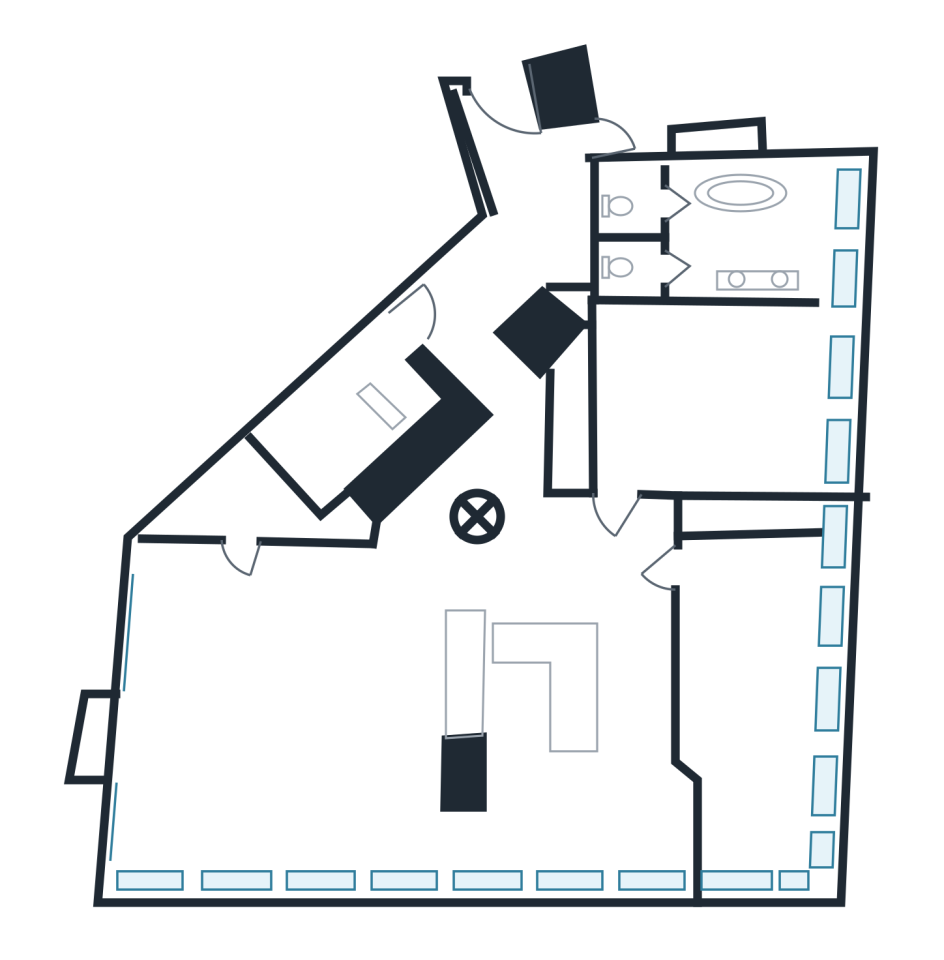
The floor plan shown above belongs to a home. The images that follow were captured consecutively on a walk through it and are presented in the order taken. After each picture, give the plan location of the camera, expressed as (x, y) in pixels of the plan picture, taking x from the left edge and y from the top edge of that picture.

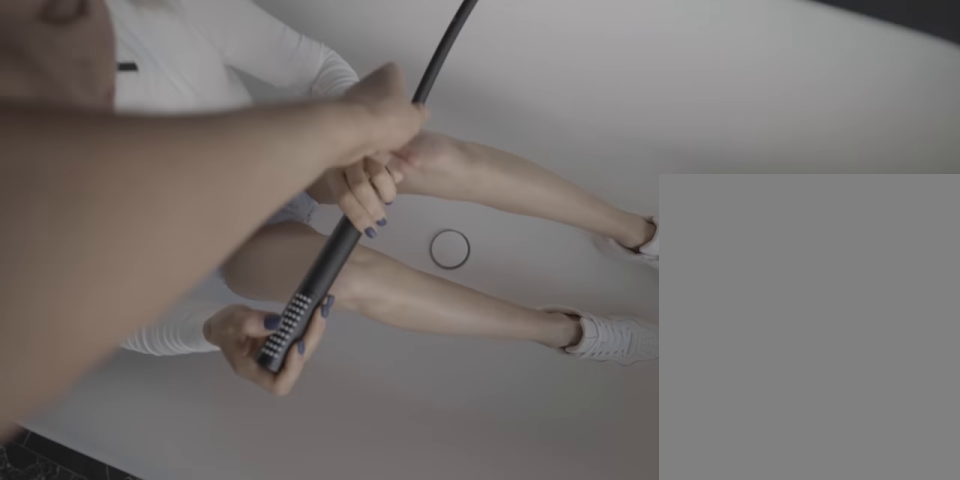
(741, 213)
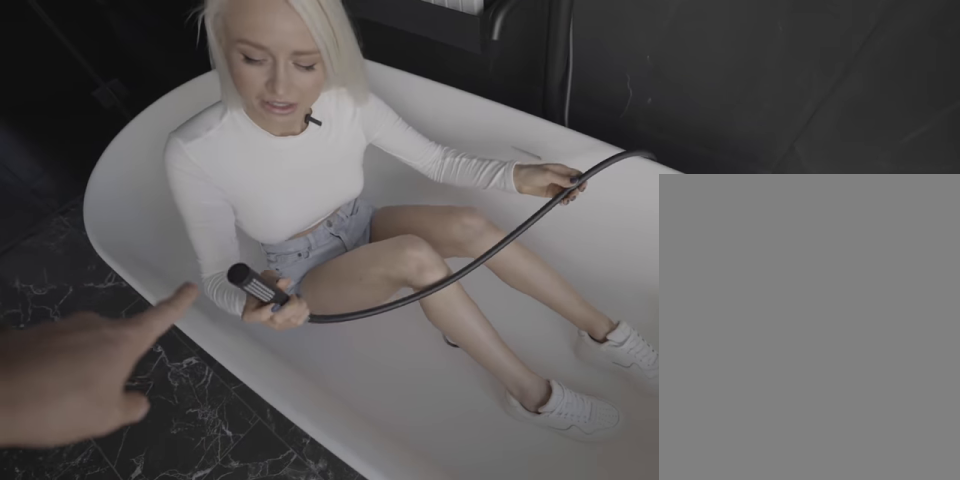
(745, 213)
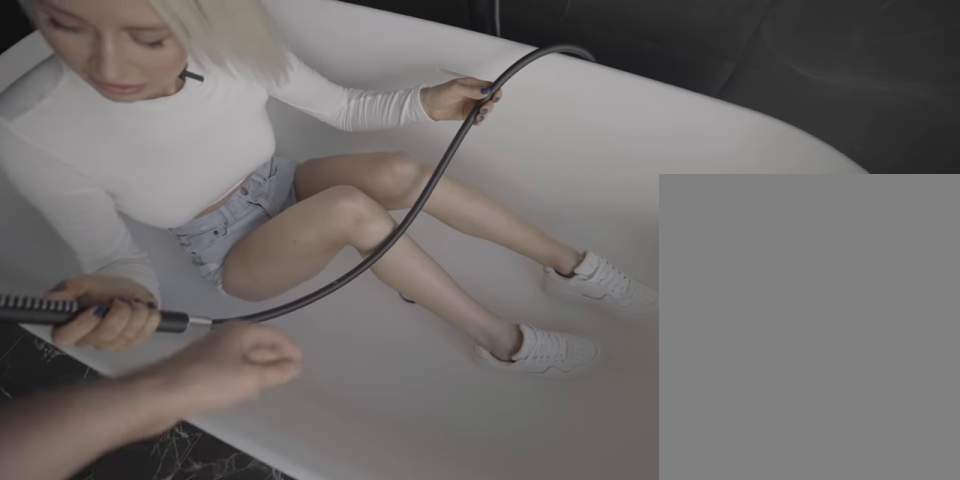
(745, 213)
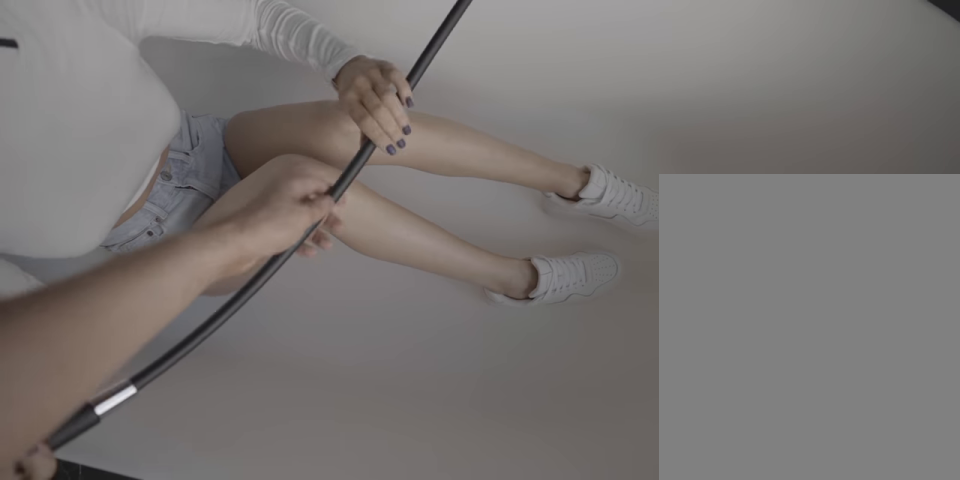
(745, 213)
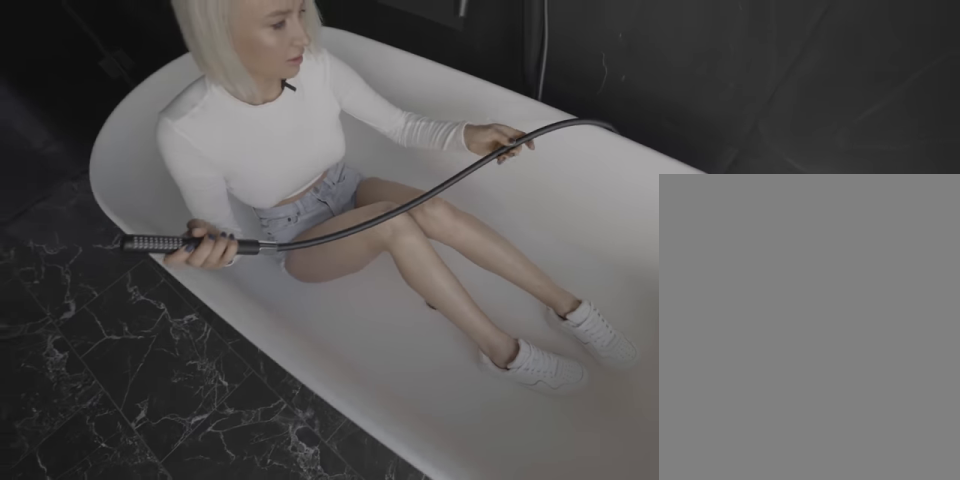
(745, 213)
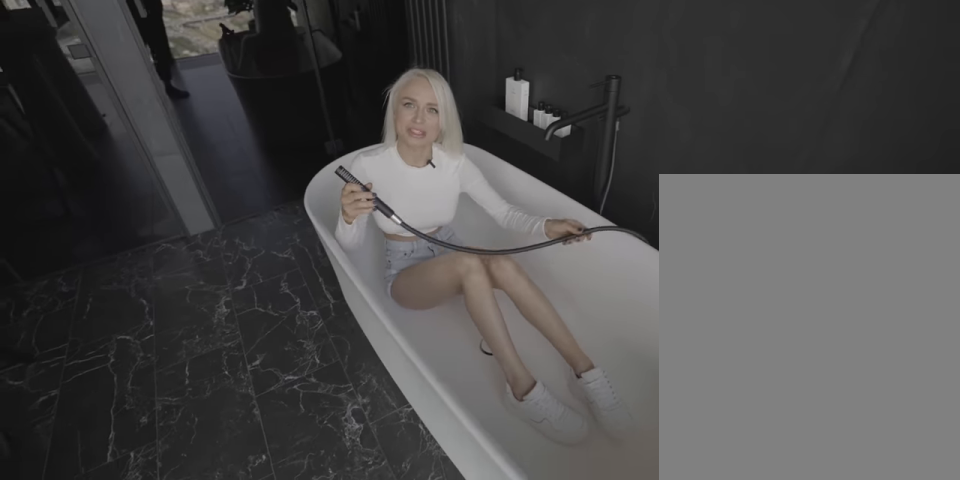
(745, 213)
